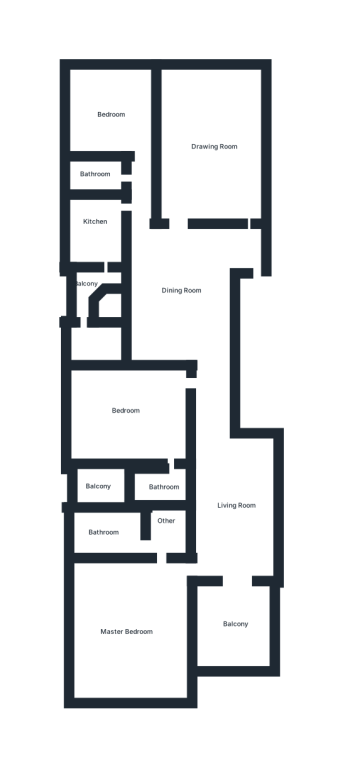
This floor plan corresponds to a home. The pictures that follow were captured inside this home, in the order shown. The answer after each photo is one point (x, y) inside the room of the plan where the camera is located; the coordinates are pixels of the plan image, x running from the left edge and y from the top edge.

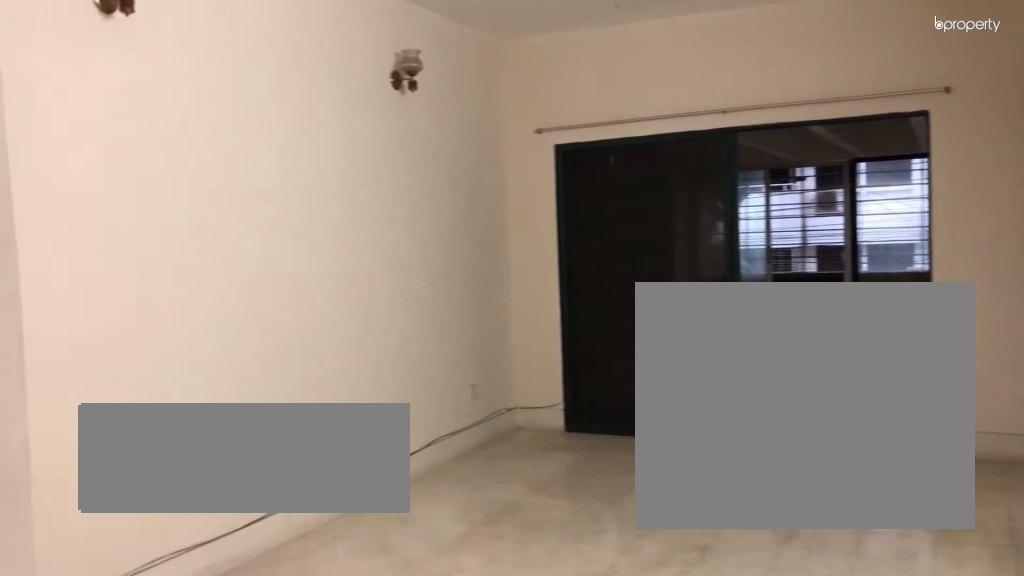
(238, 507)
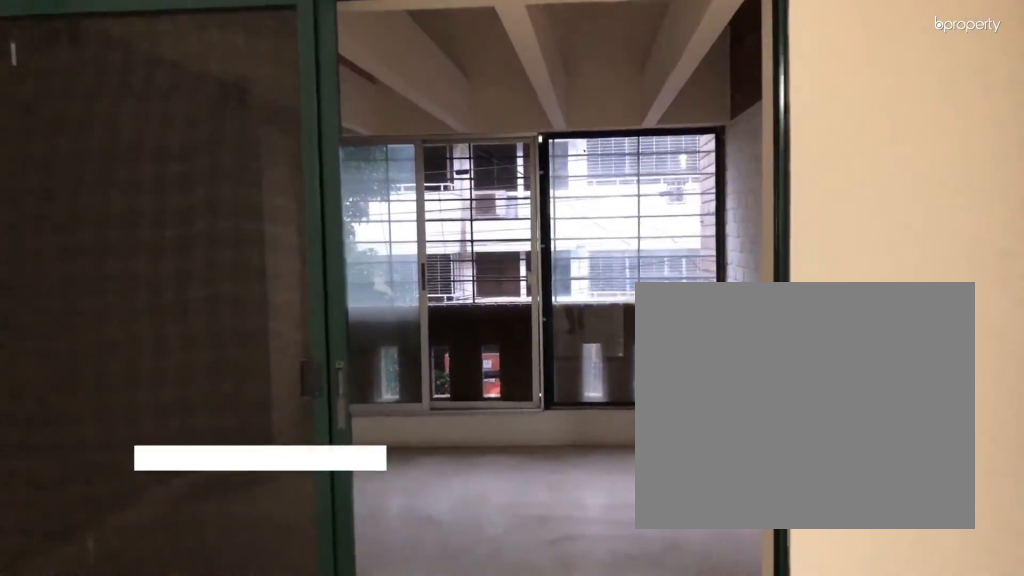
(233, 624)
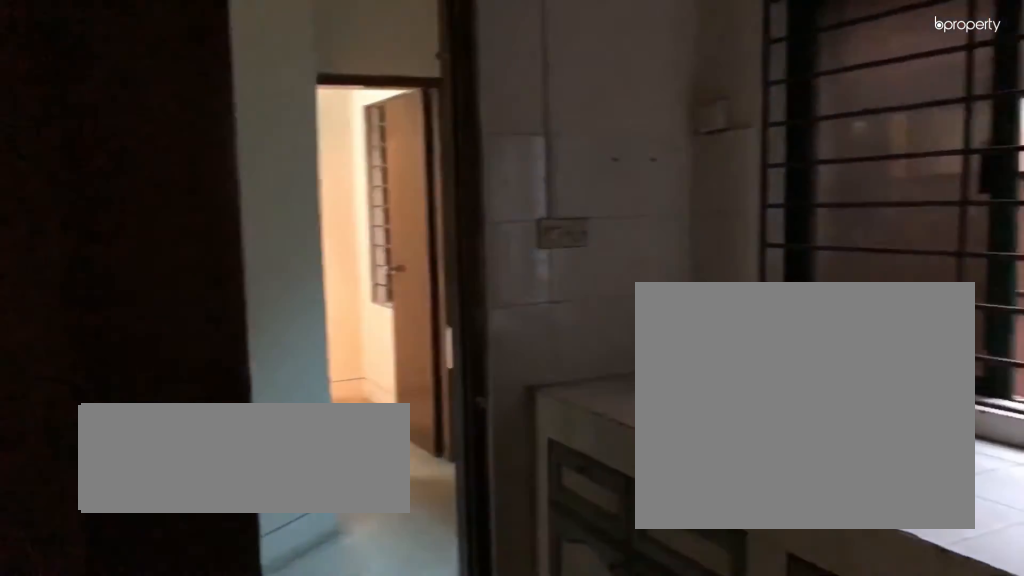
(100, 240)
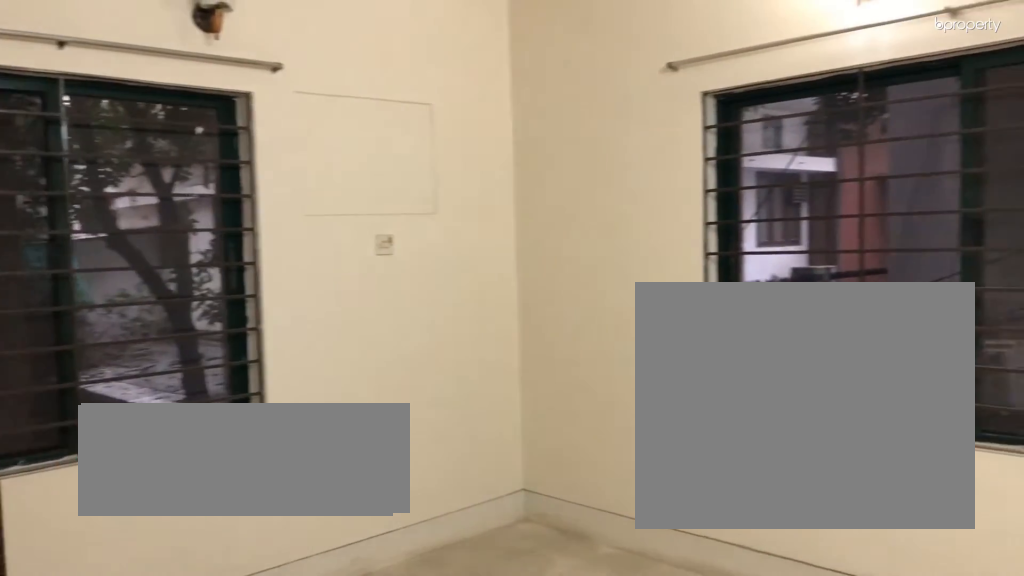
(112, 113)
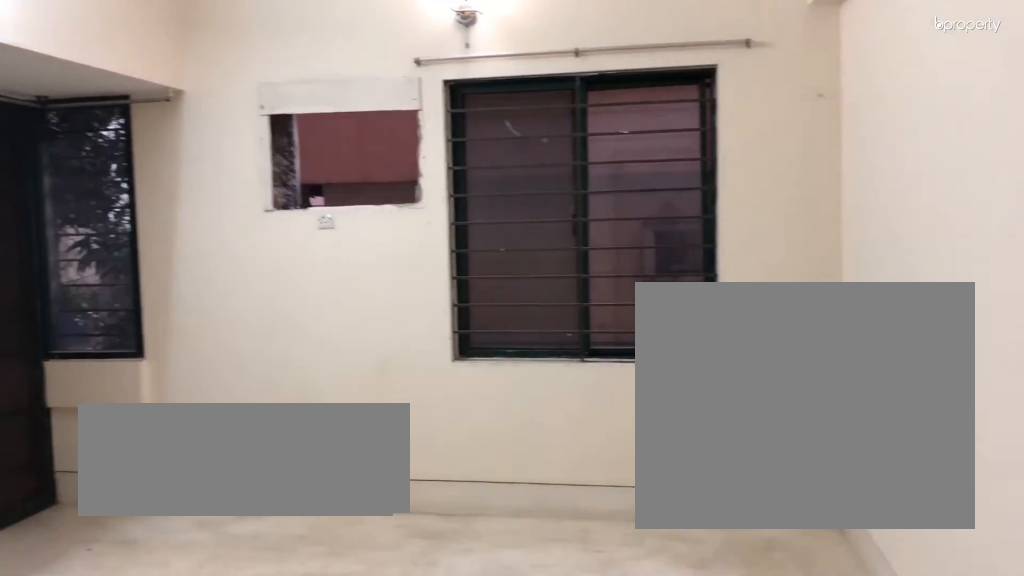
(129, 406)
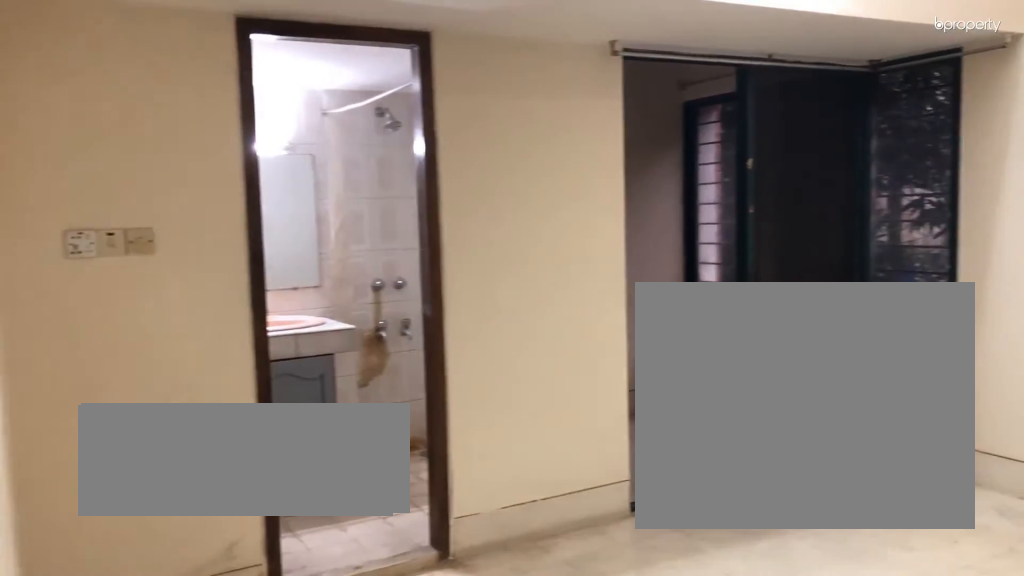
(129, 406)
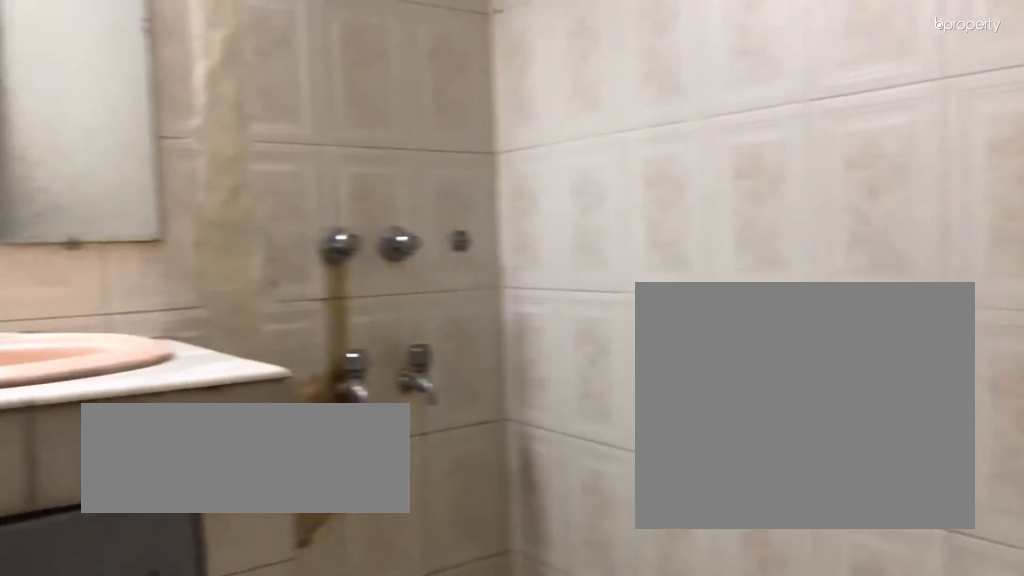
(159, 488)
